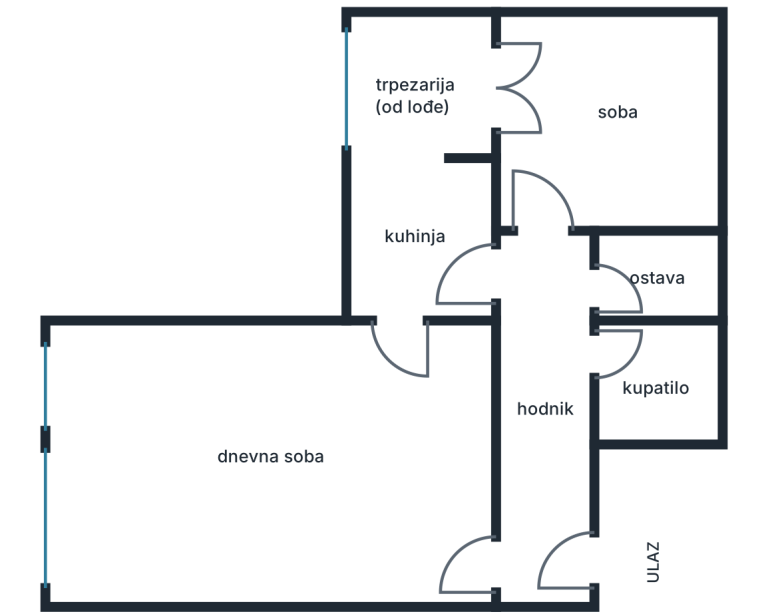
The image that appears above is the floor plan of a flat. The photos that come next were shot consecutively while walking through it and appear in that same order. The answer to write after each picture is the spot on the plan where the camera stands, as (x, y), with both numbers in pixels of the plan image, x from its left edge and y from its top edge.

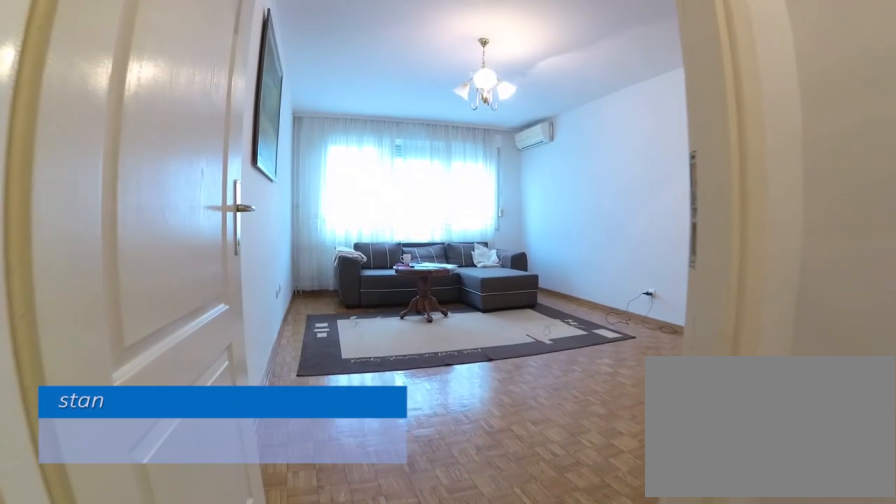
(539, 560)
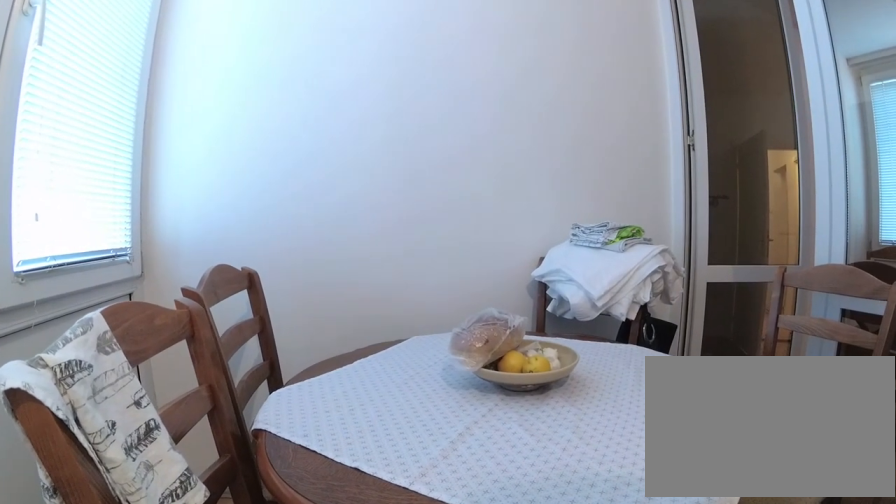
(409, 170)
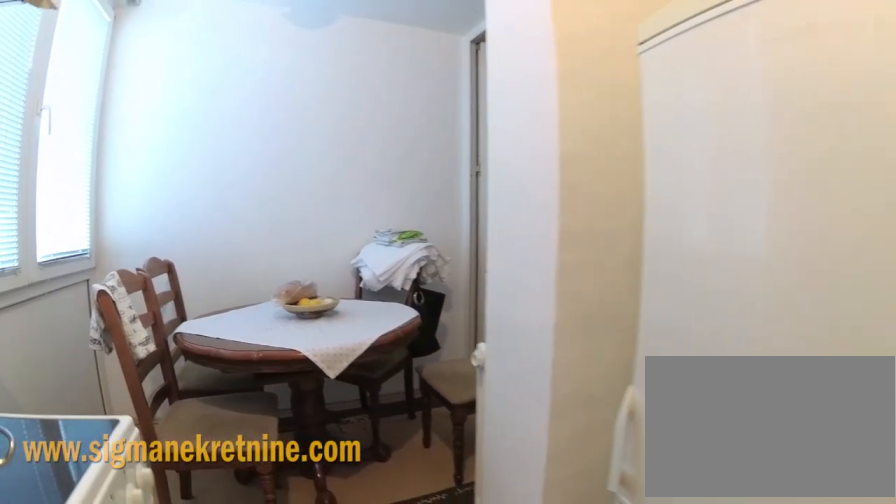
(407, 274)
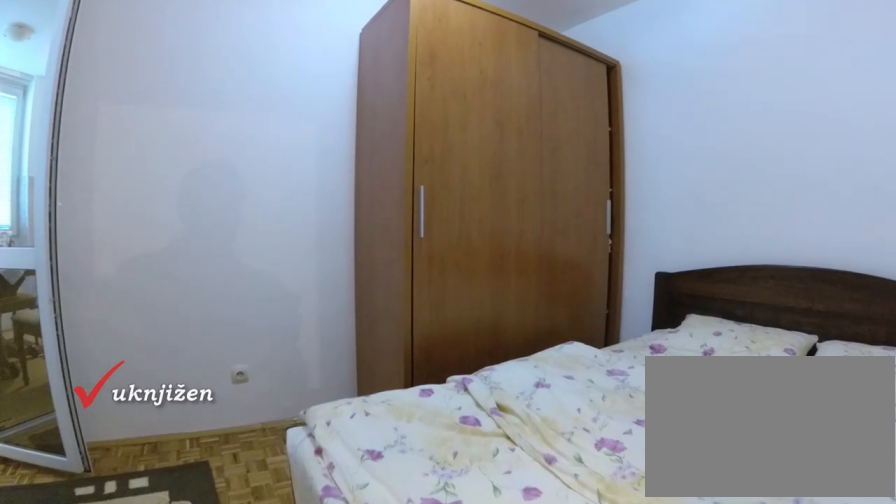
(540, 218)
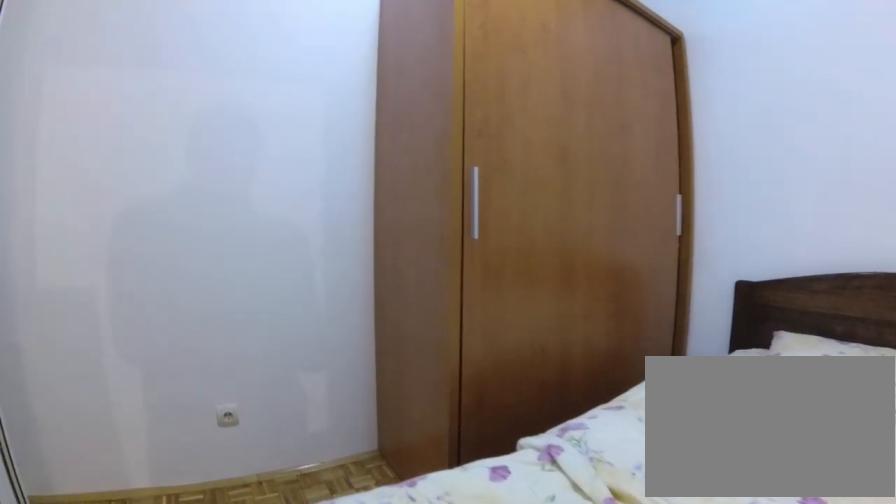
(549, 171)
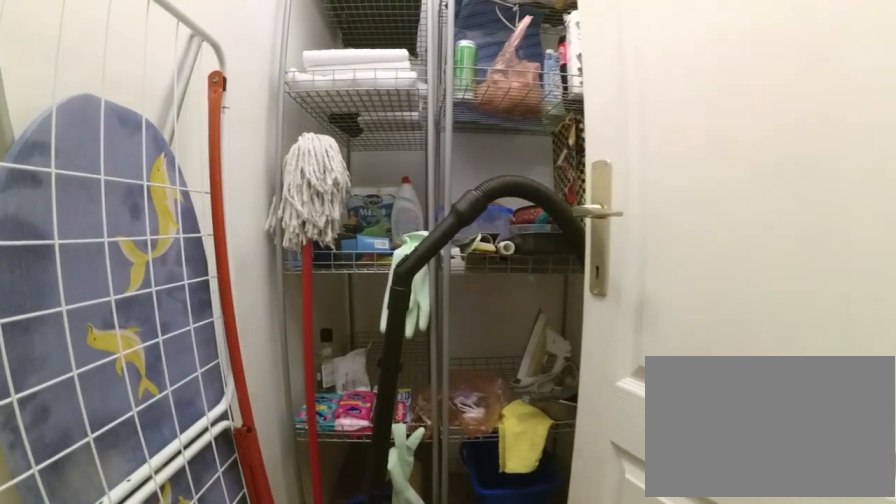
(567, 272)
